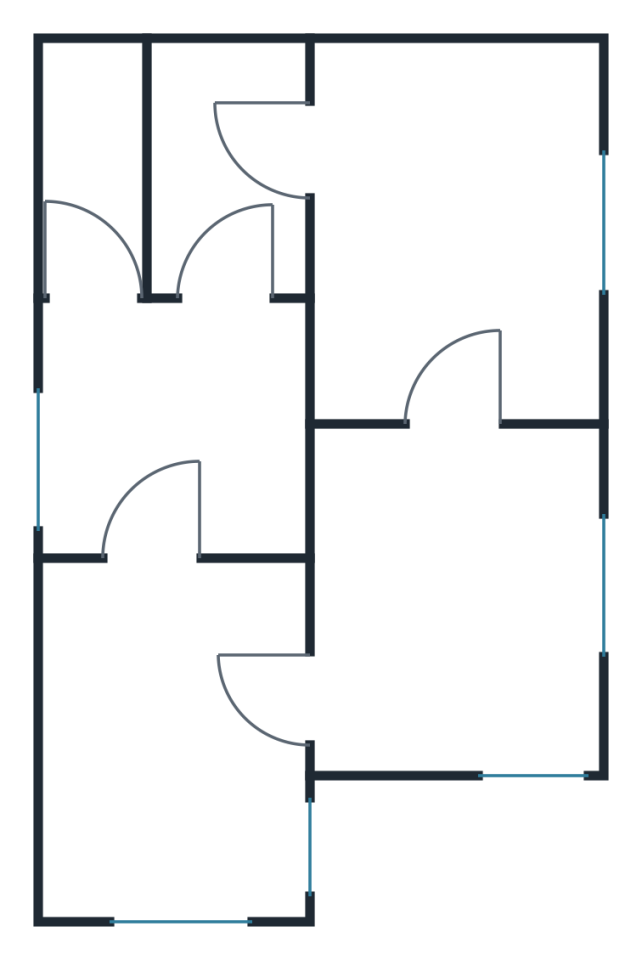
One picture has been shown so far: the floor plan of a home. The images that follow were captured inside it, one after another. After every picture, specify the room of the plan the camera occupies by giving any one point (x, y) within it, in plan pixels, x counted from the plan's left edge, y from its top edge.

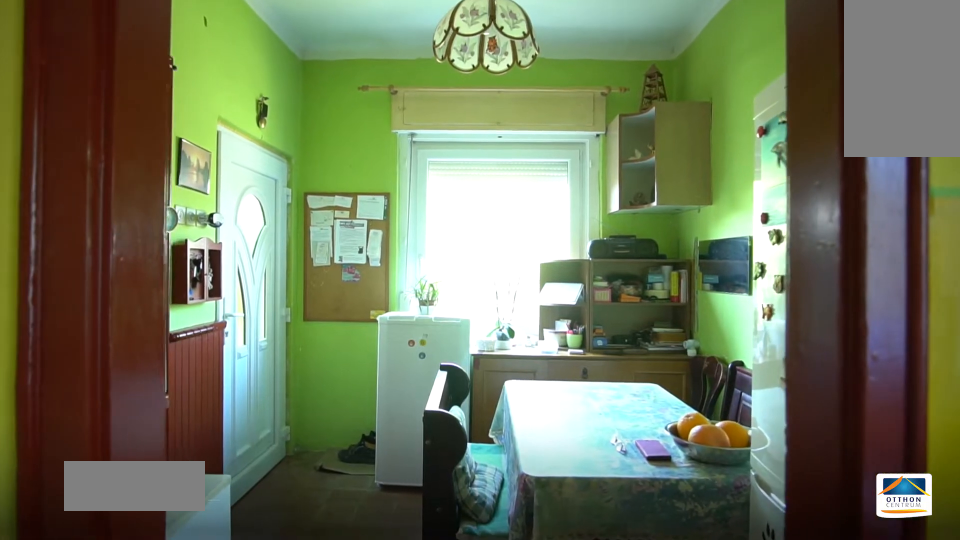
(175, 729)
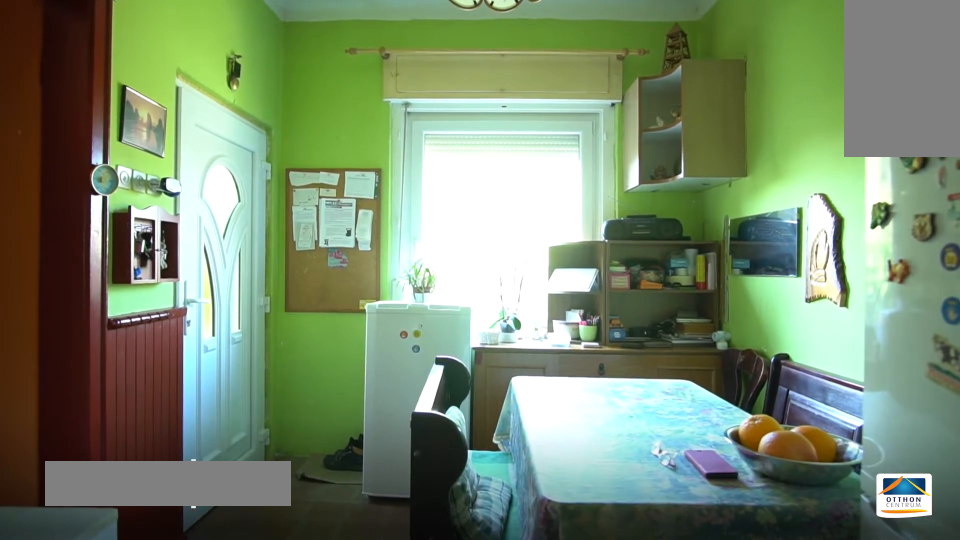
(175, 729)
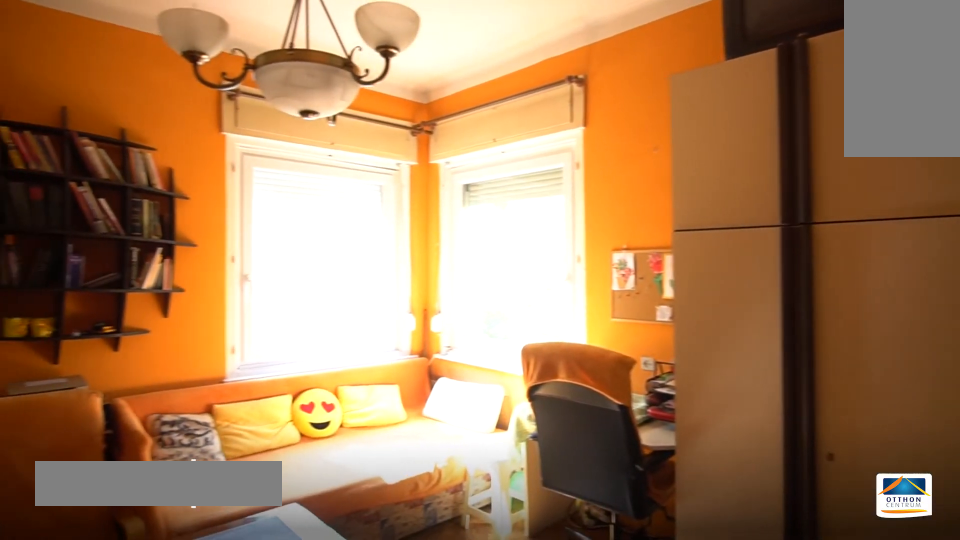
(465, 601)
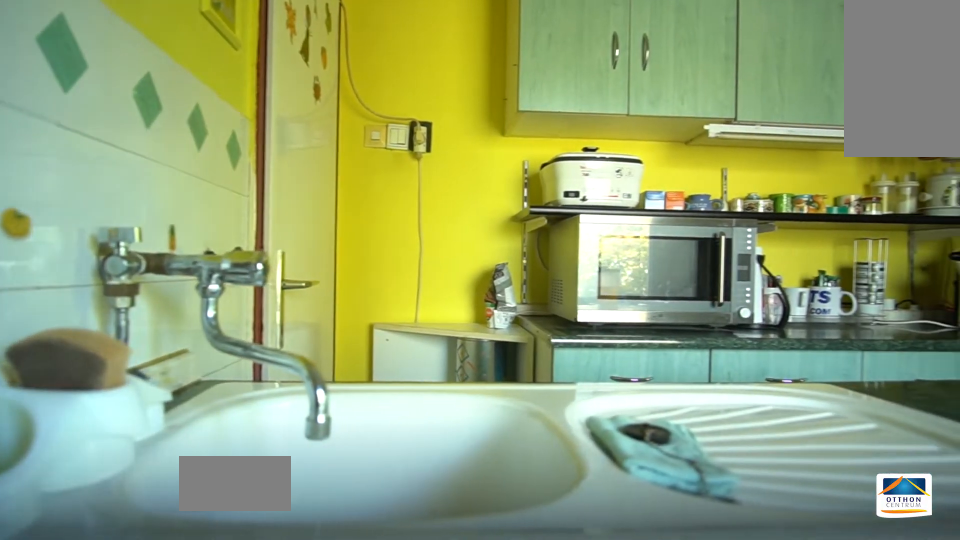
(175, 420)
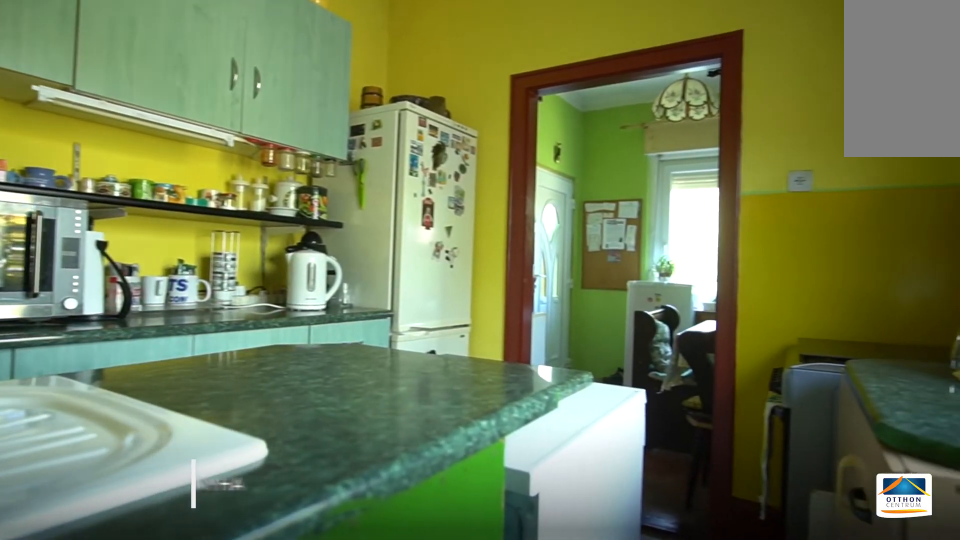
(174, 421)
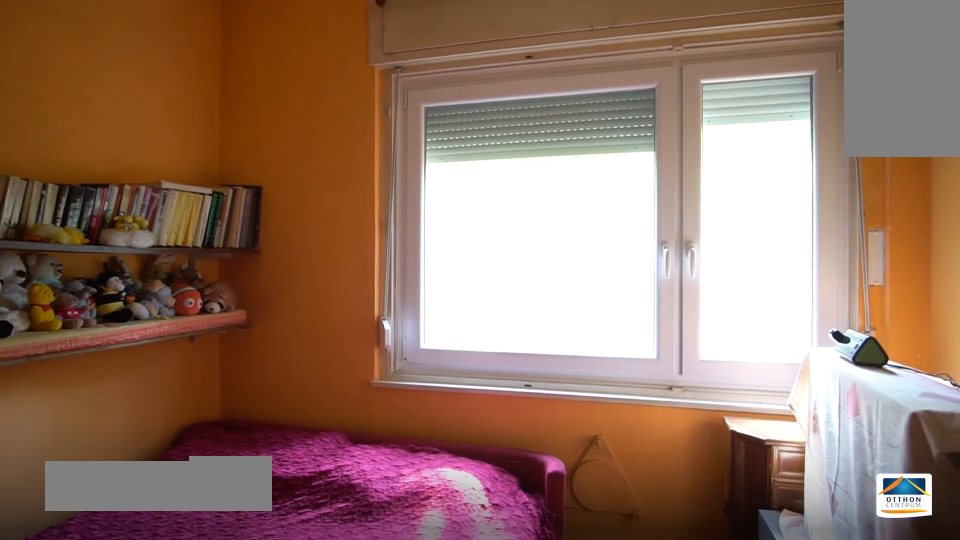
(462, 209)
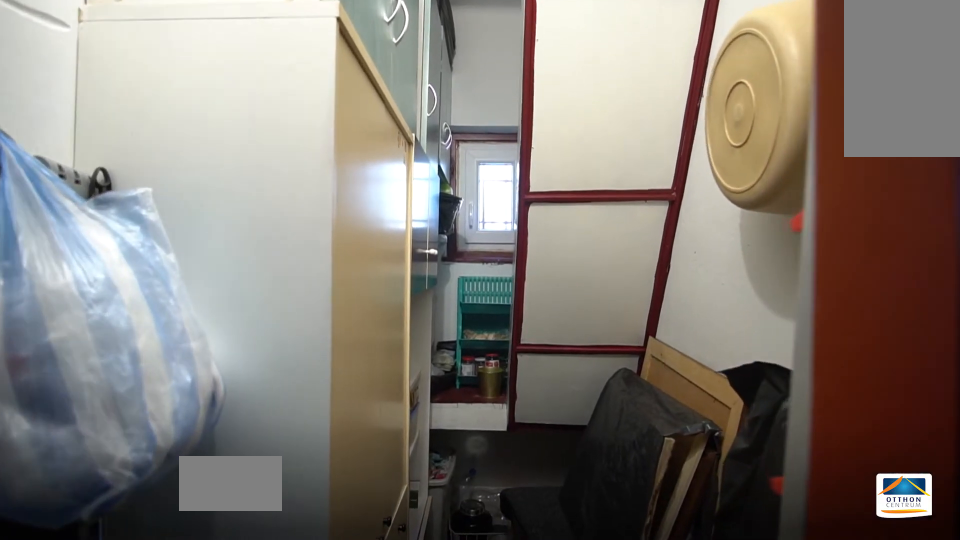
(105, 155)
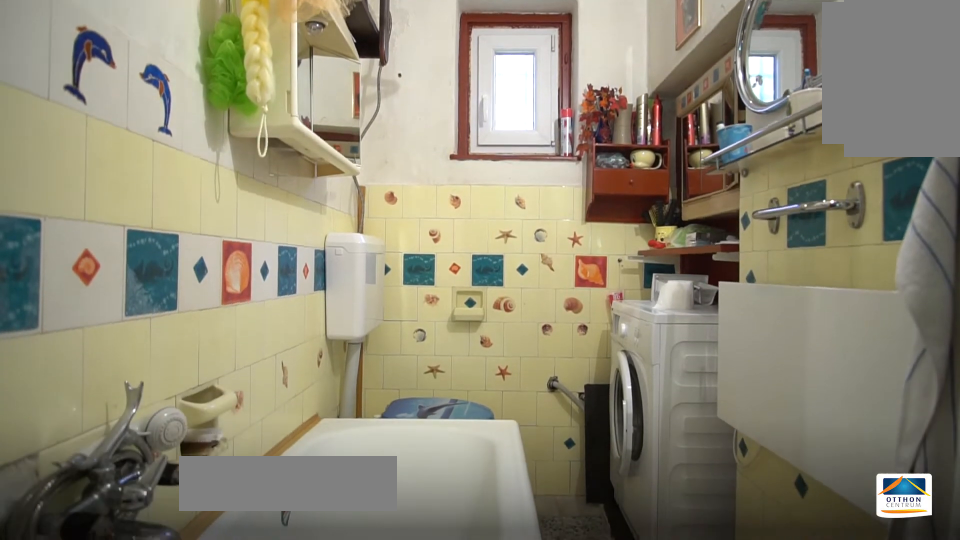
(234, 163)
